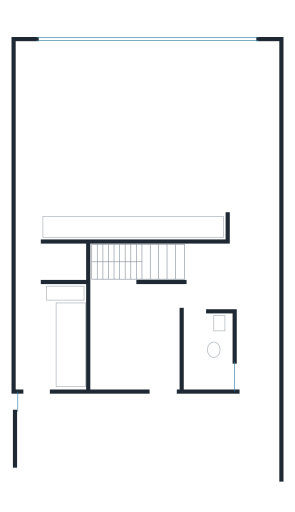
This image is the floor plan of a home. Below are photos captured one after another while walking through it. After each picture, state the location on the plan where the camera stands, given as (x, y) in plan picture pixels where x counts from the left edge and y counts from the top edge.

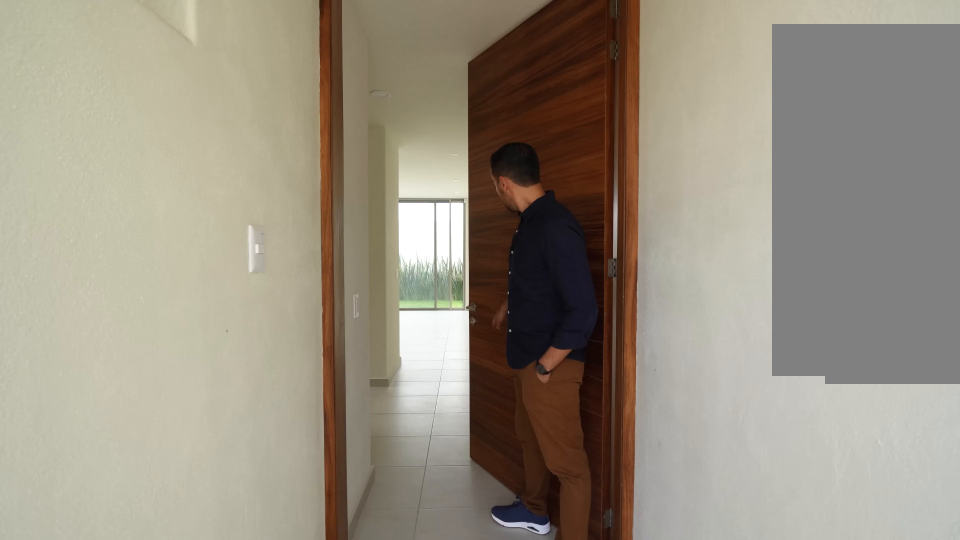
(258, 407)
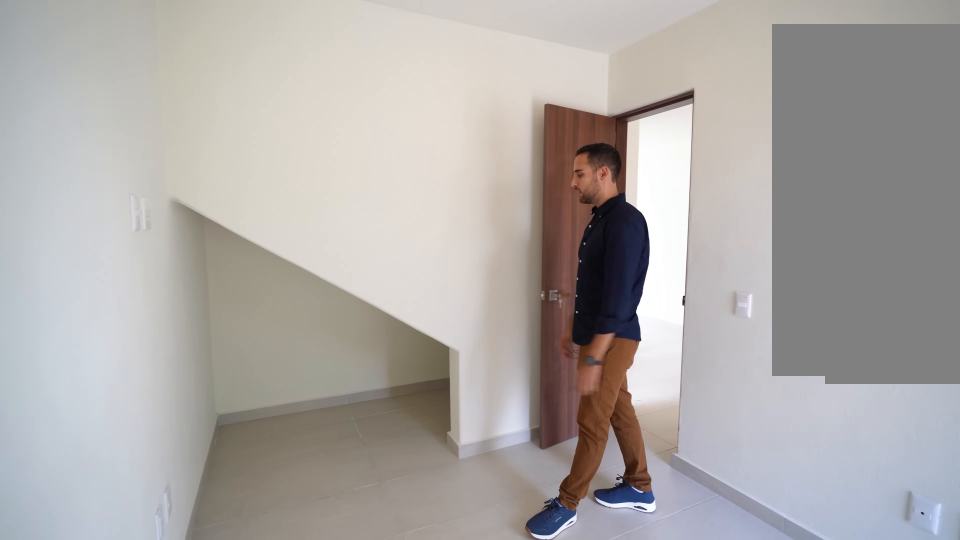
(114, 376)
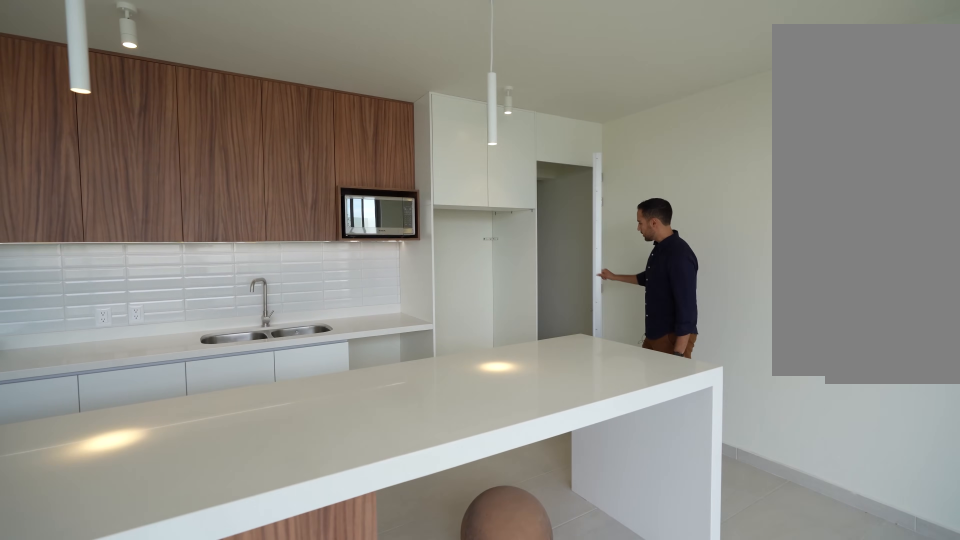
(148, 115)
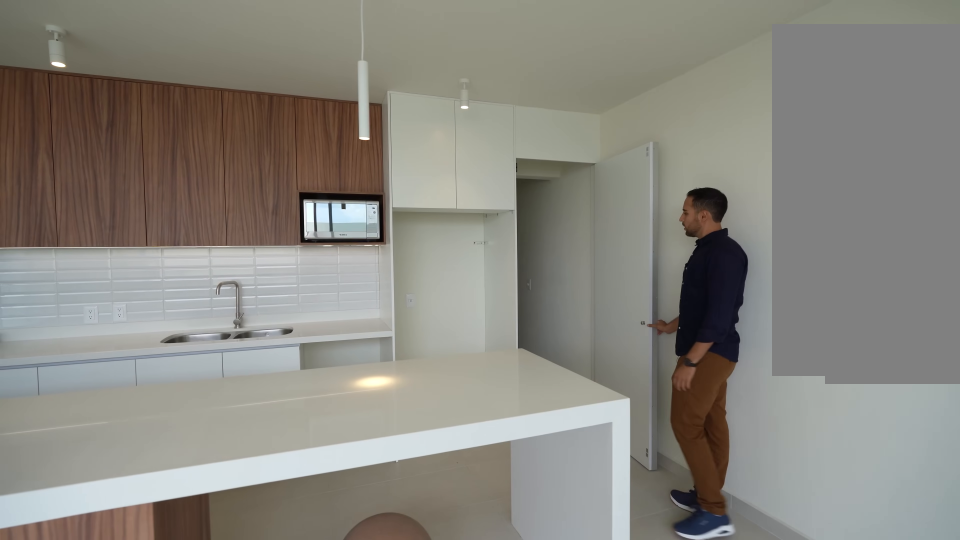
(149, 115)
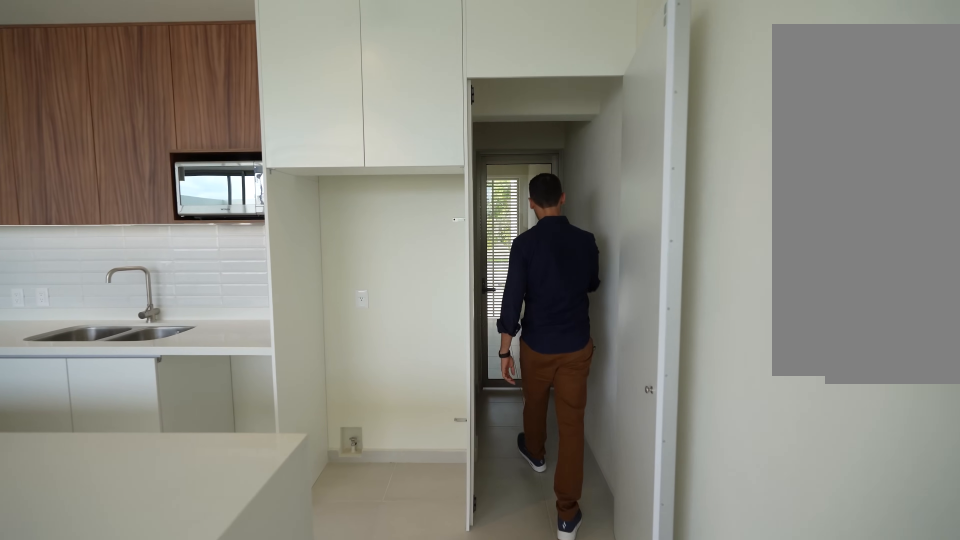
(30, 159)
